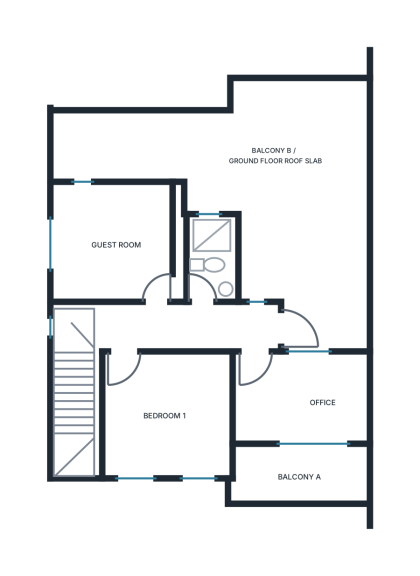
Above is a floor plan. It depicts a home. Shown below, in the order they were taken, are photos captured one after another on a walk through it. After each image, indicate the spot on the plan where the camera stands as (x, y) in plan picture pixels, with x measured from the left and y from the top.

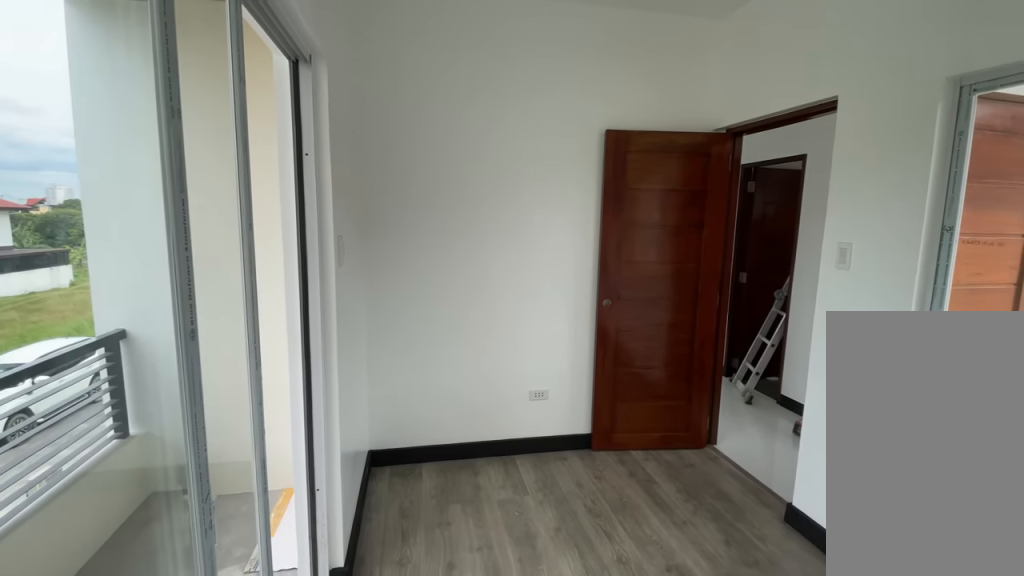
(353, 394)
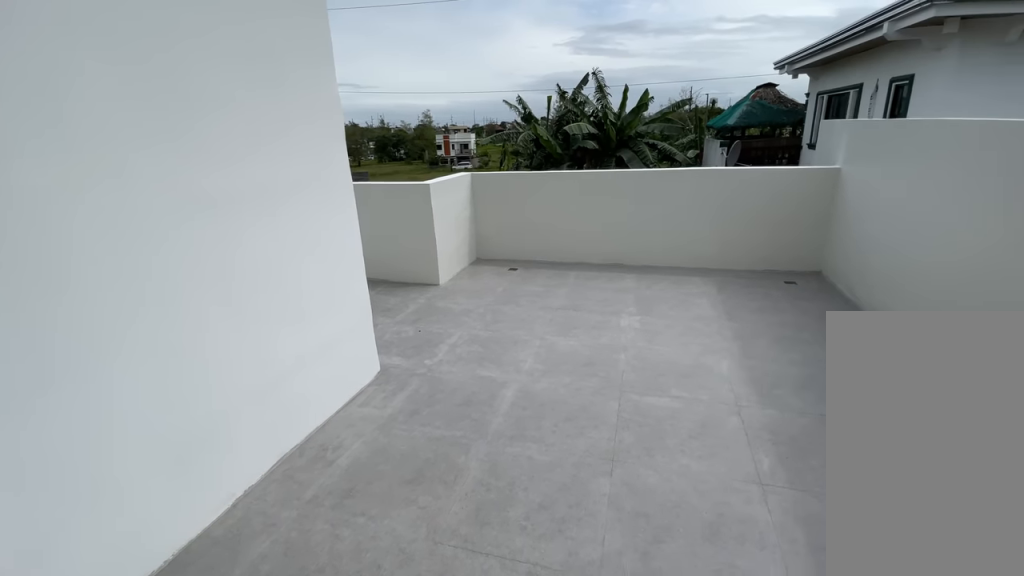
(336, 294)
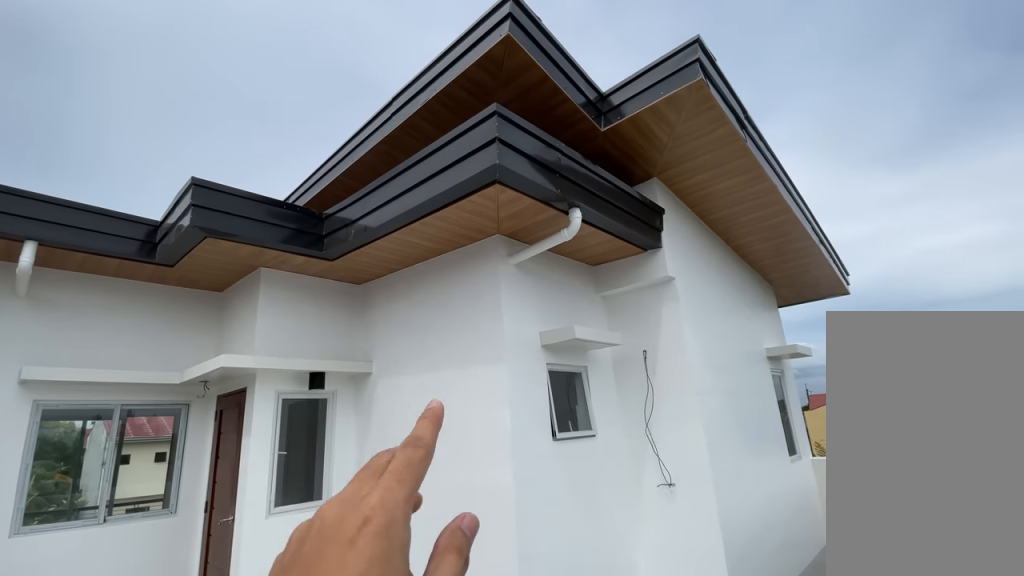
(335, 284)
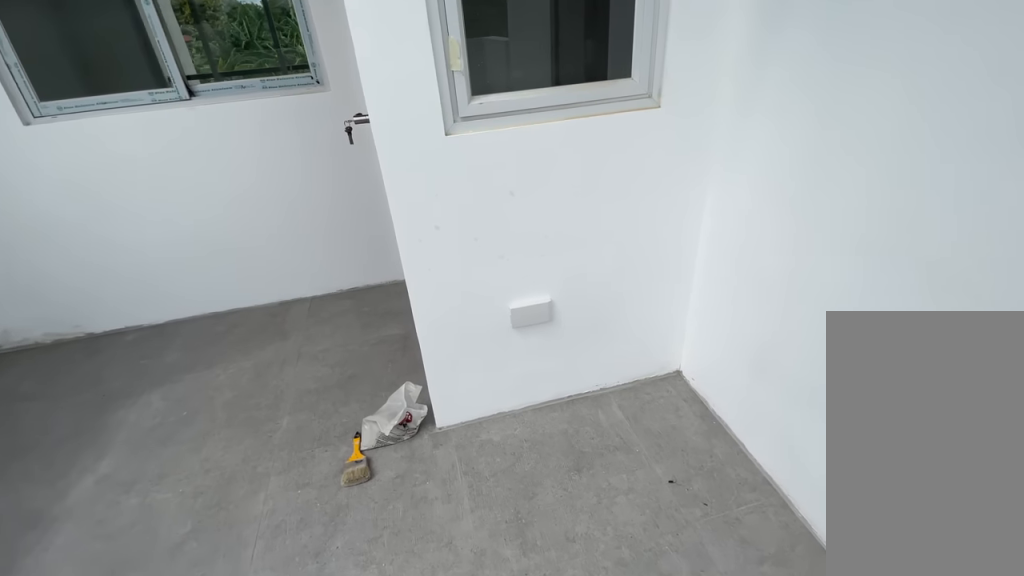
(278, 275)
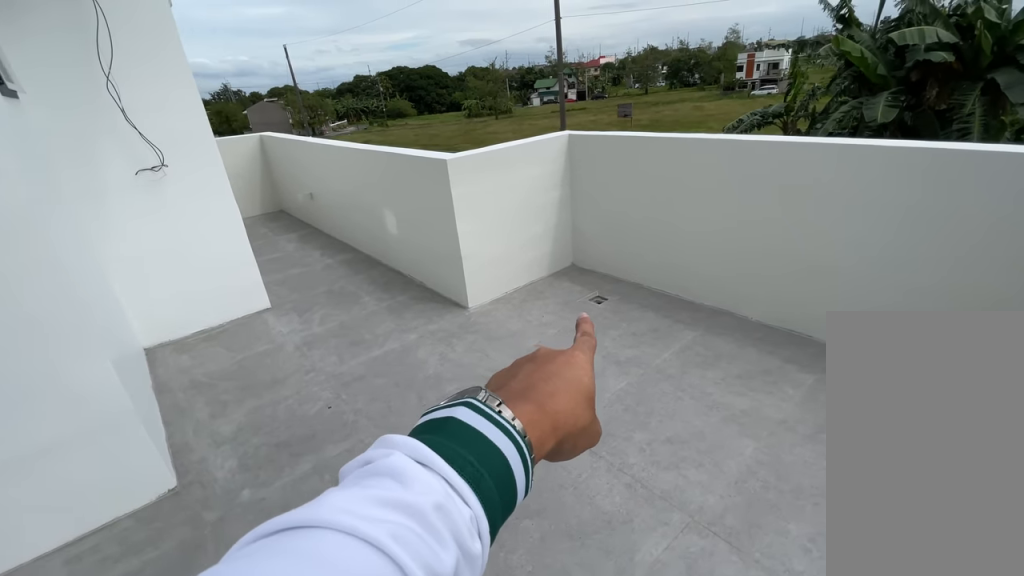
(296, 181)
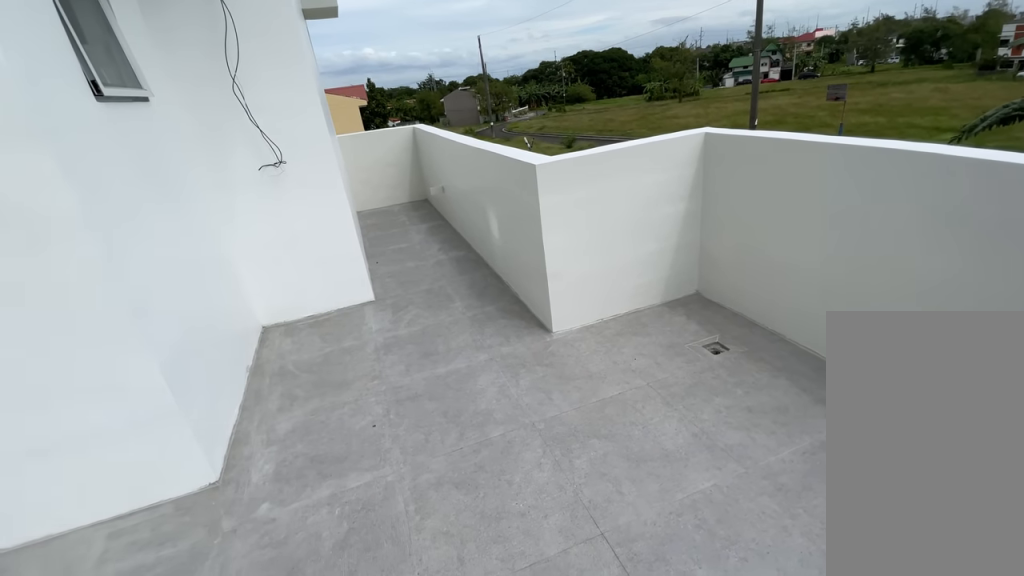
(297, 181)
